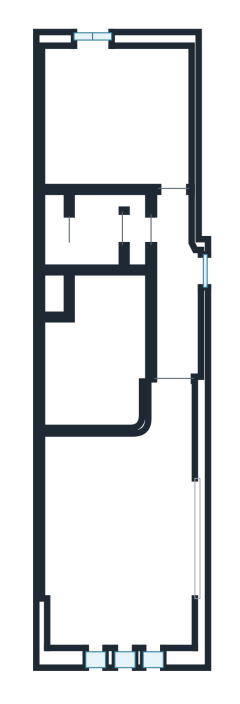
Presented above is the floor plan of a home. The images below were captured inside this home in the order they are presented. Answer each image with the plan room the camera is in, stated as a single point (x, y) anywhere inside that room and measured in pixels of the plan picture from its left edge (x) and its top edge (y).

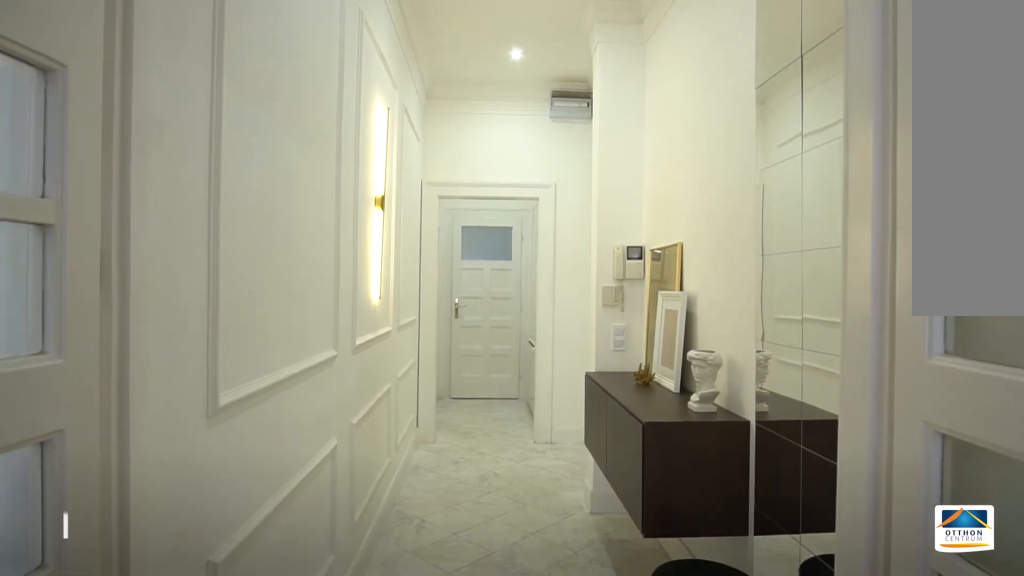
(178, 296)
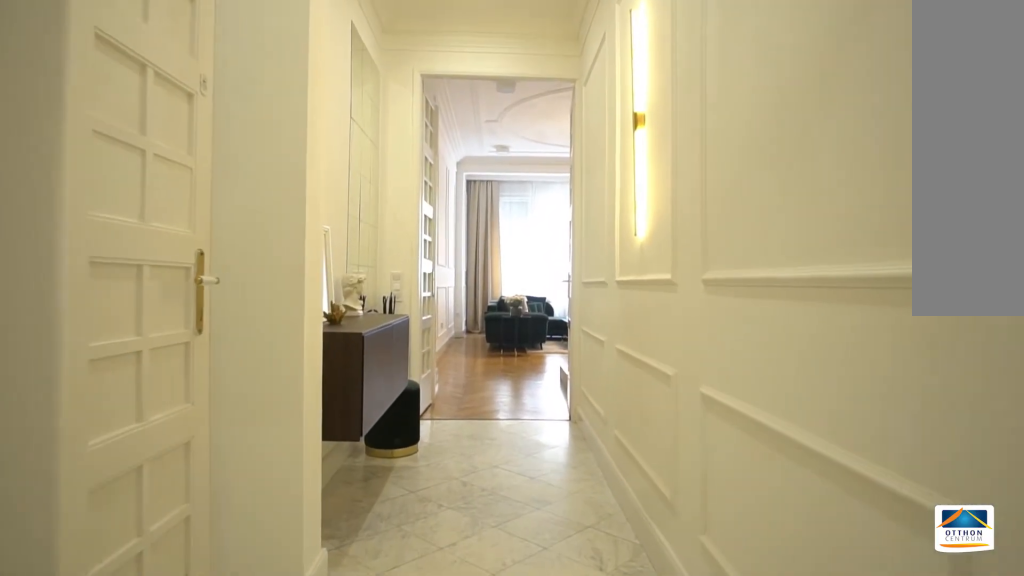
(178, 296)
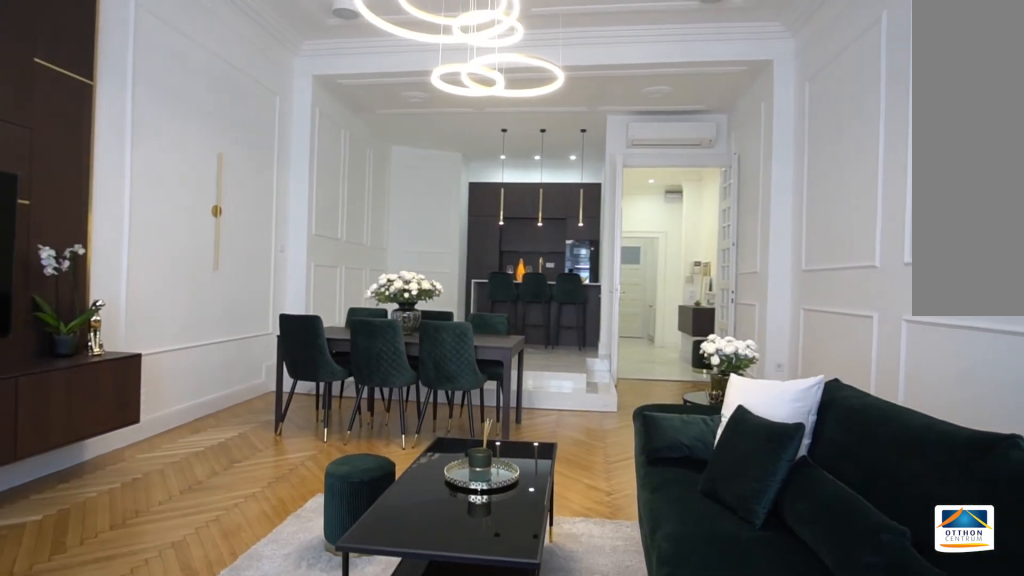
(117, 537)
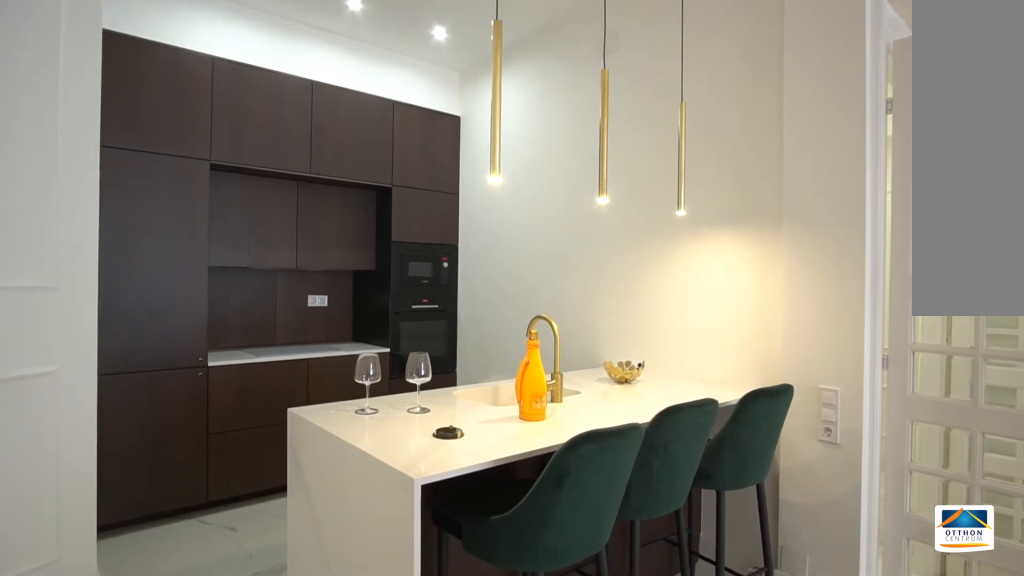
(101, 356)
